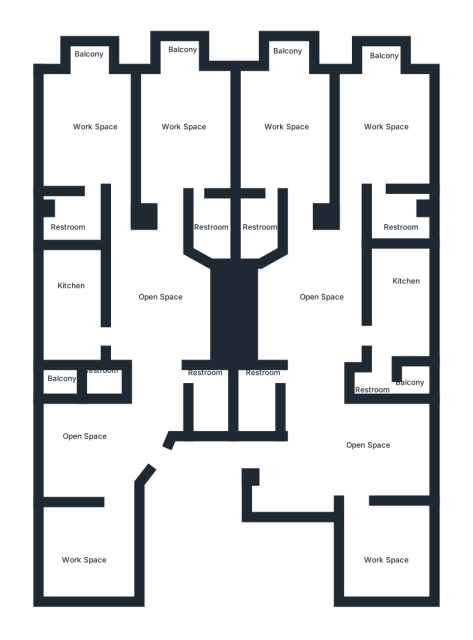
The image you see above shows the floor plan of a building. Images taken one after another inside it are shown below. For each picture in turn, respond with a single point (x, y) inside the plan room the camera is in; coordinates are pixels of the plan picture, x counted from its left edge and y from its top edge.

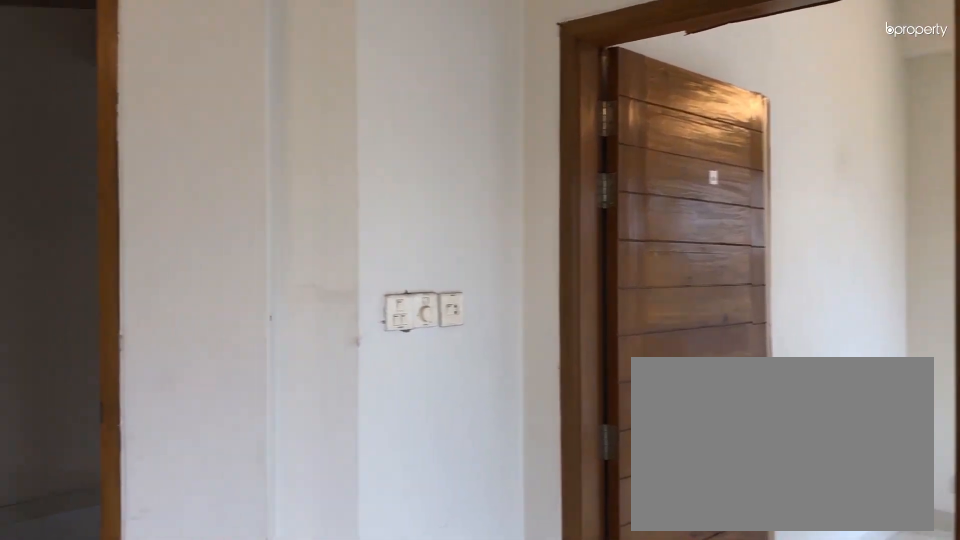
(110, 446)
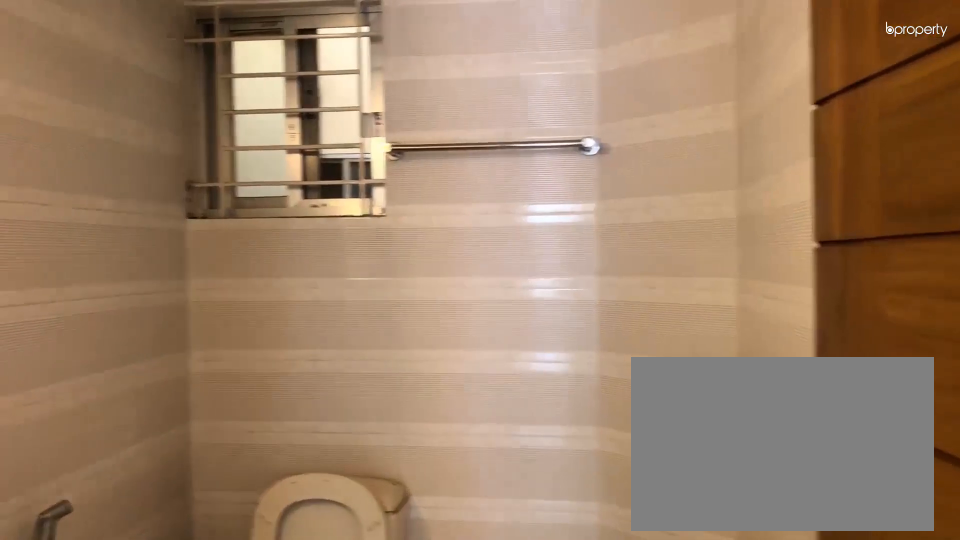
(210, 224)
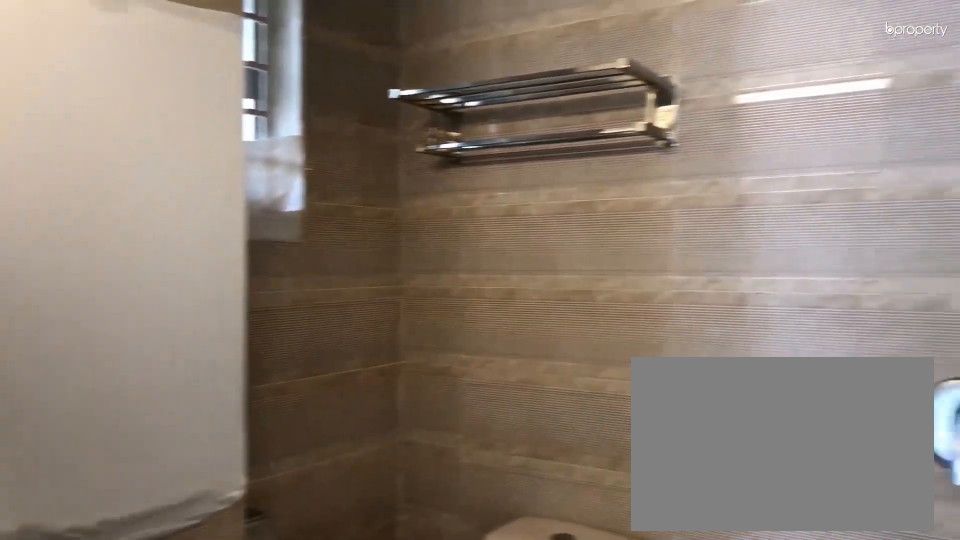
(393, 212)
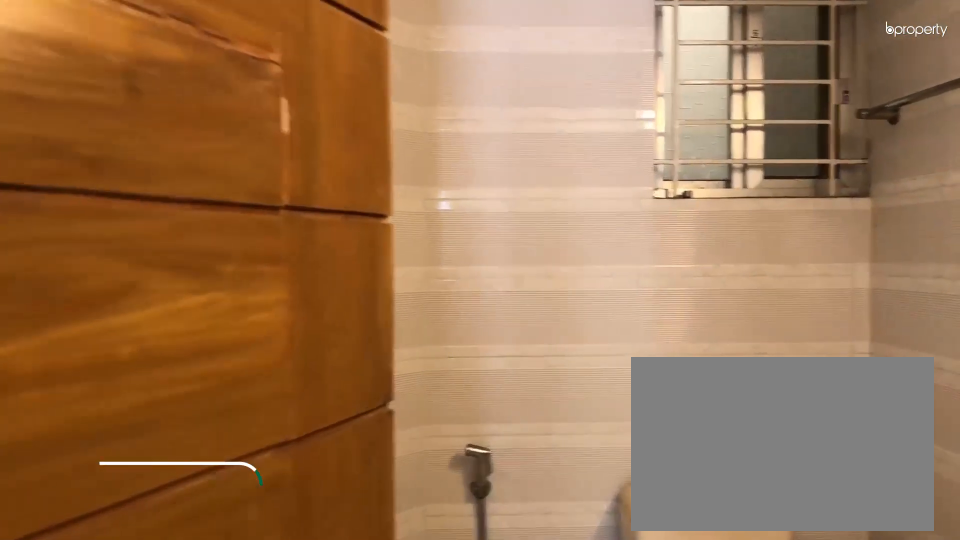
(260, 224)
